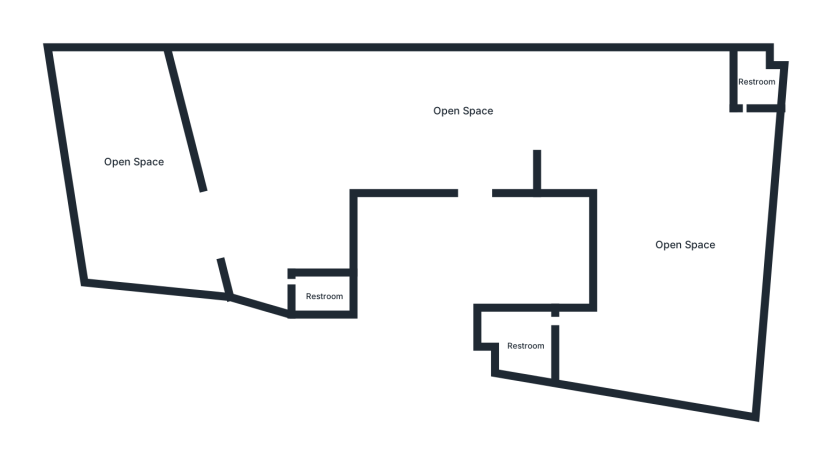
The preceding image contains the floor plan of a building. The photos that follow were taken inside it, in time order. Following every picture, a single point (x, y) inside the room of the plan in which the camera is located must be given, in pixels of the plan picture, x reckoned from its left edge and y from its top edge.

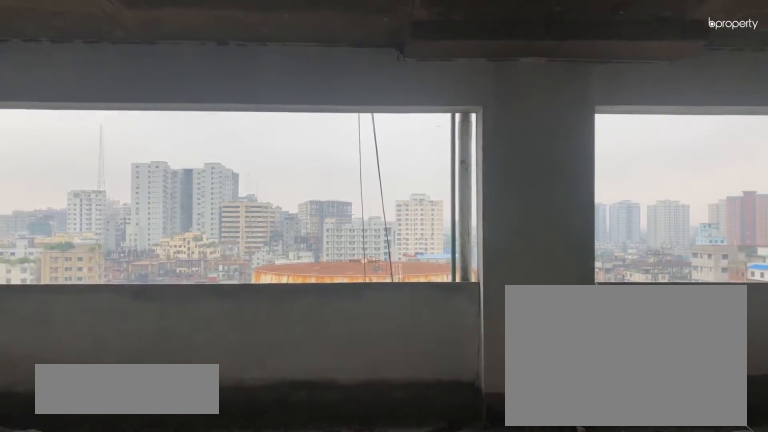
(468, 128)
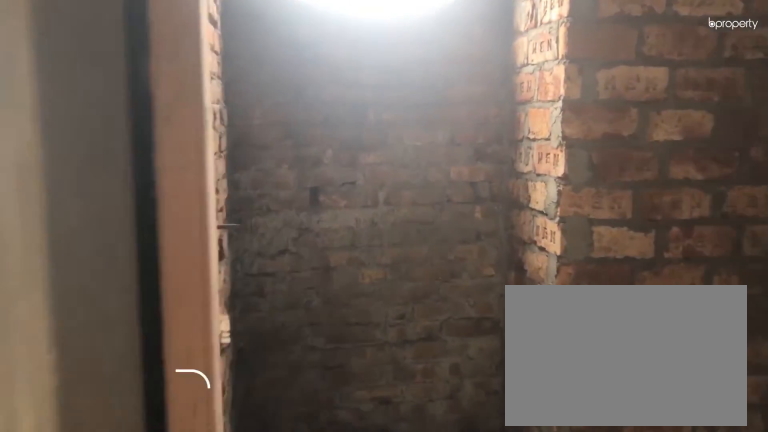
(755, 86)
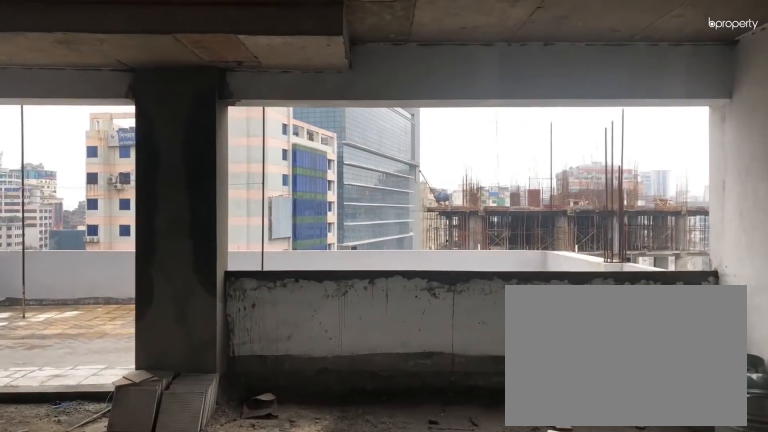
(236, 115)
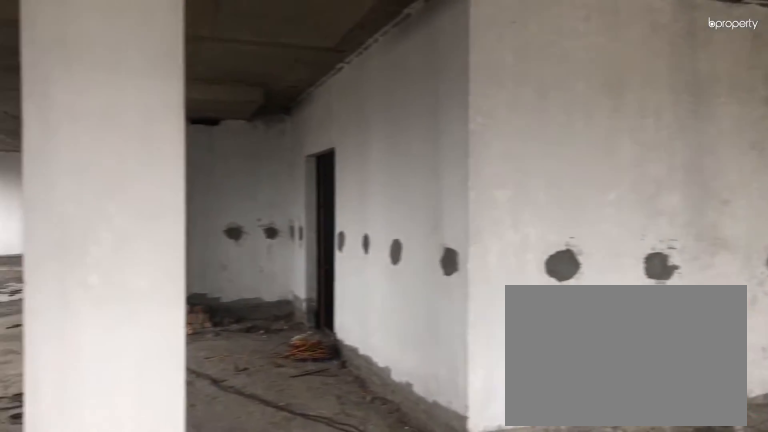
(320, 134)
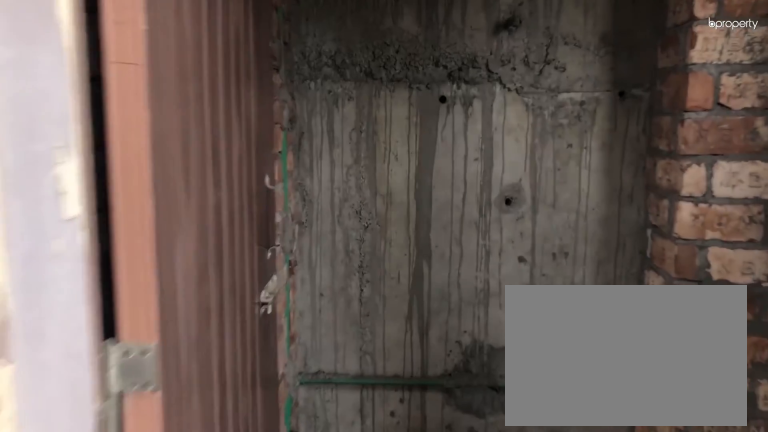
(321, 293)
